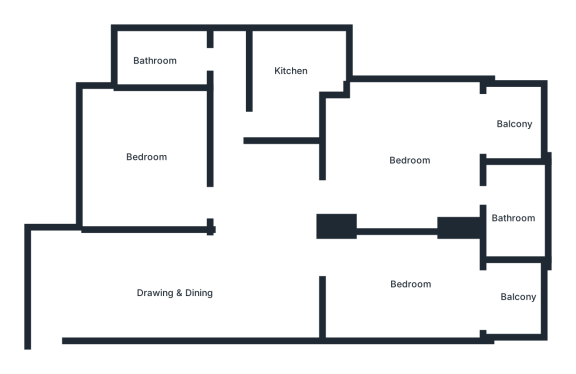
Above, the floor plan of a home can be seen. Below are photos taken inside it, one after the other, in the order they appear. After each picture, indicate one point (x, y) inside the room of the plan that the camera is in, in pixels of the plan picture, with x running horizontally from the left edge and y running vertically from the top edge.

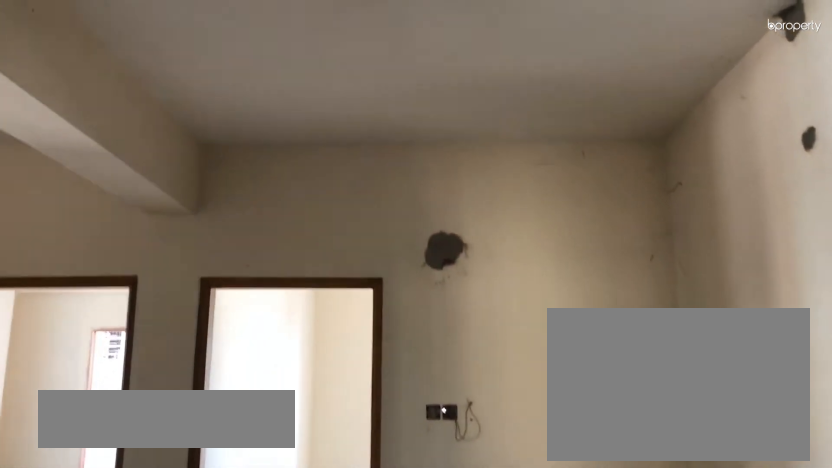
(245, 281)
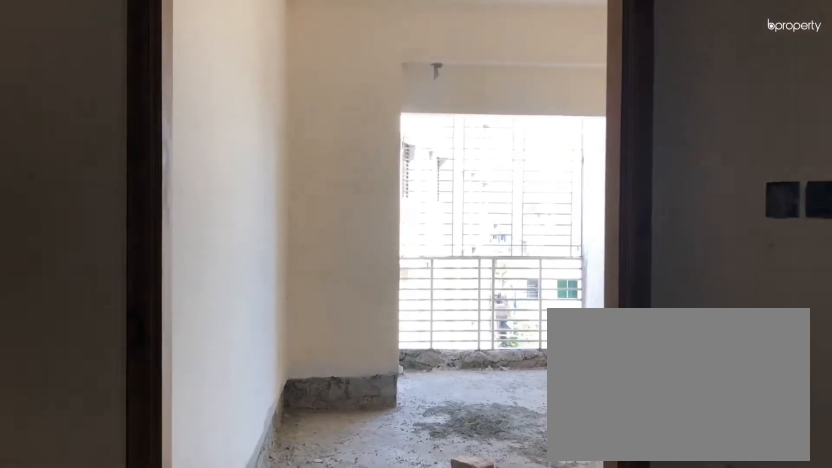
(354, 264)
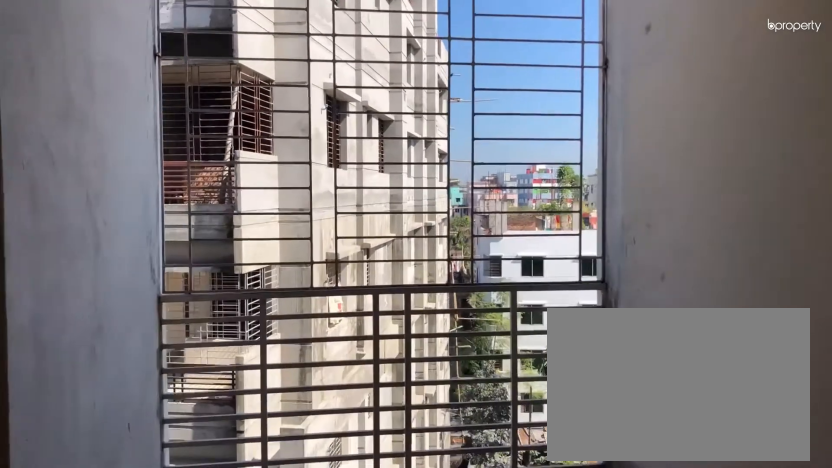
(466, 289)
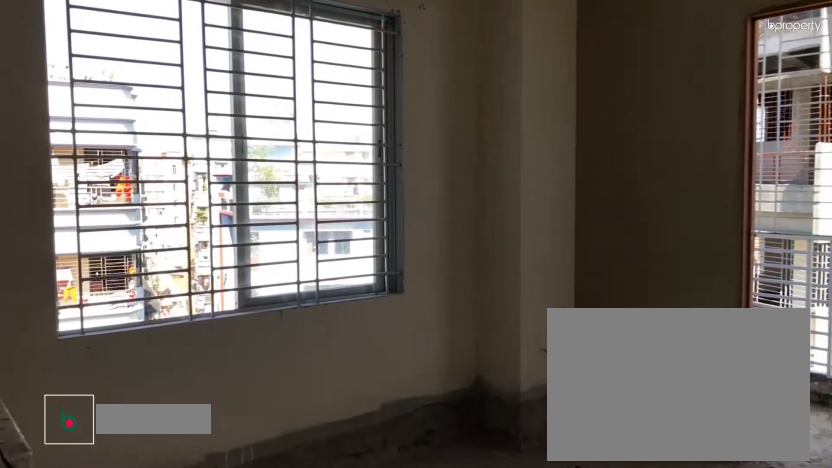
(410, 155)
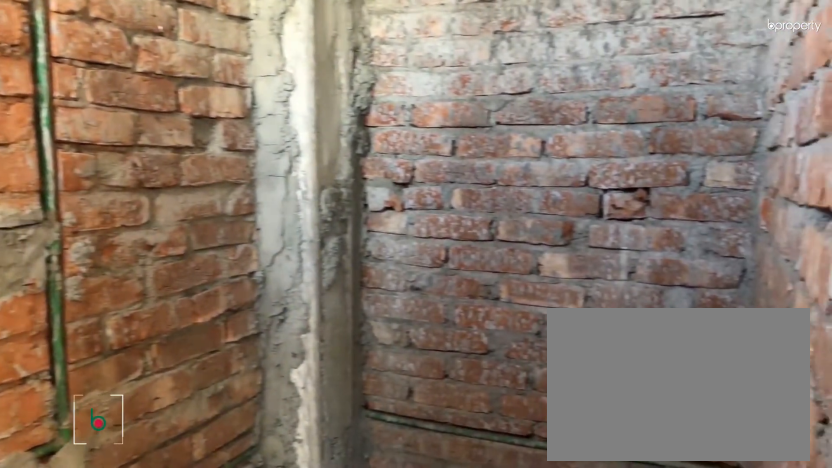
(515, 215)
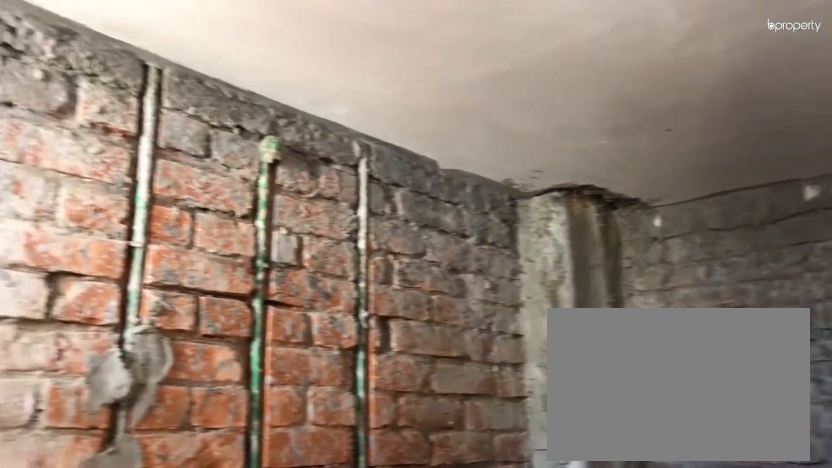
(516, 216)
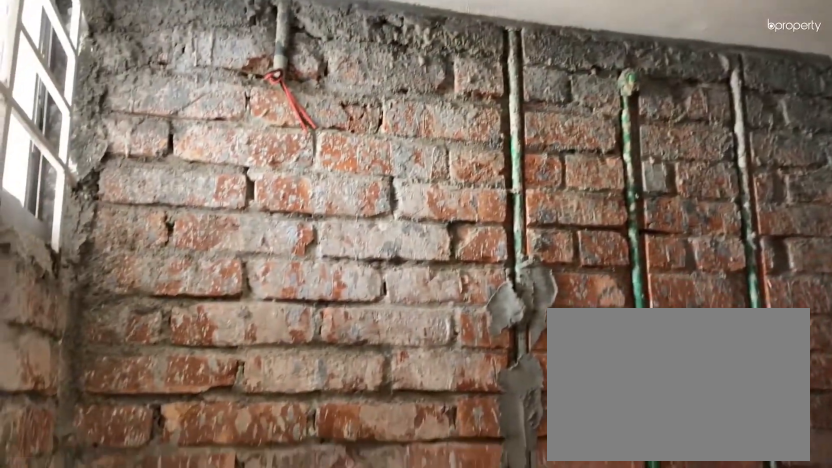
(516, 216)
